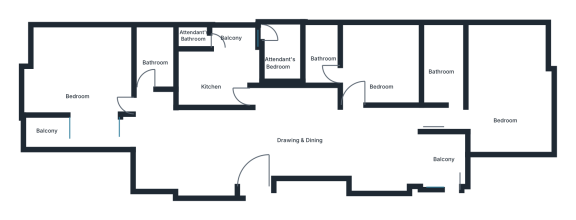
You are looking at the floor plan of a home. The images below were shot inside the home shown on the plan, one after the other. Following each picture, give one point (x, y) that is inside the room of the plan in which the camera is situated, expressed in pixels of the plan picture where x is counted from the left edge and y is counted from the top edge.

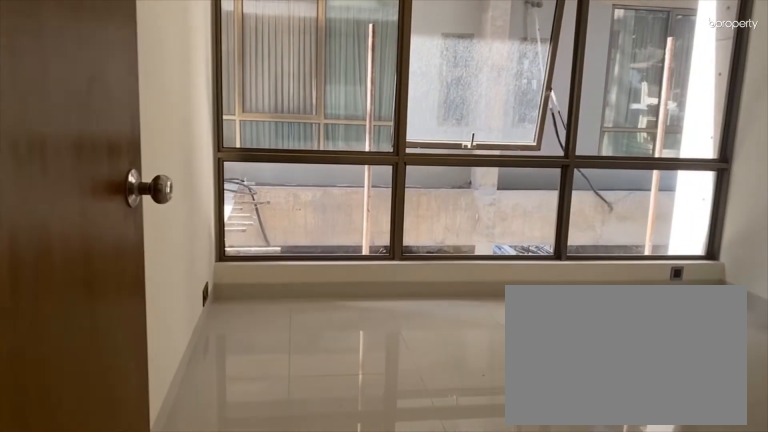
(350, 107)
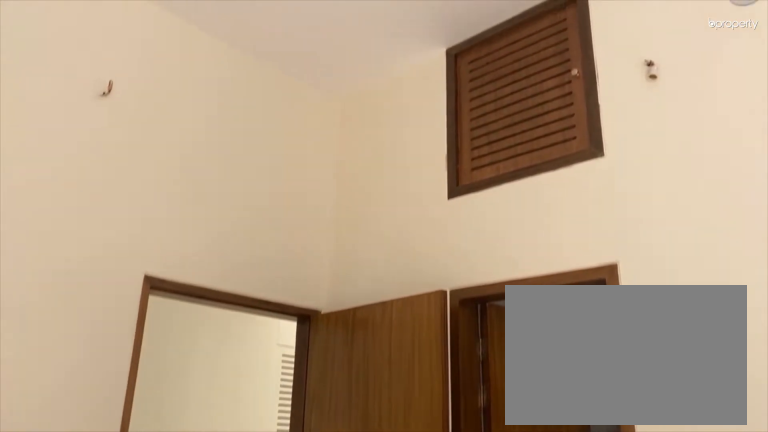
(378, 55)
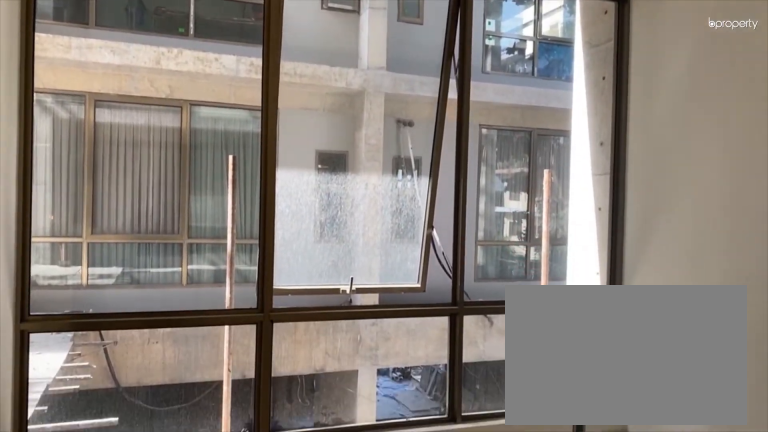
(378, 55)
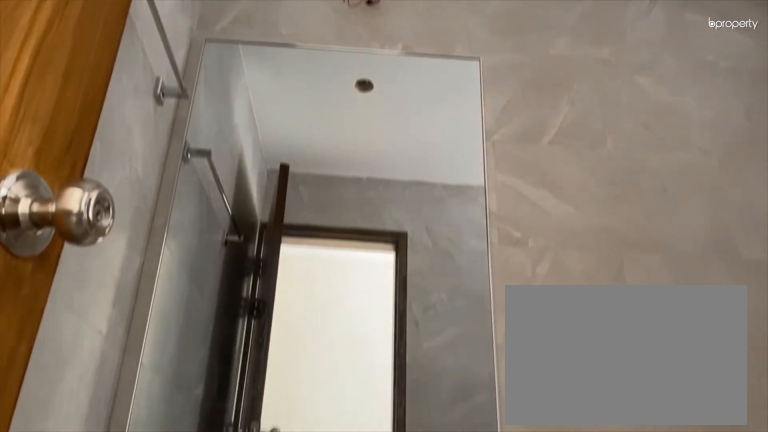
(323, 53)
